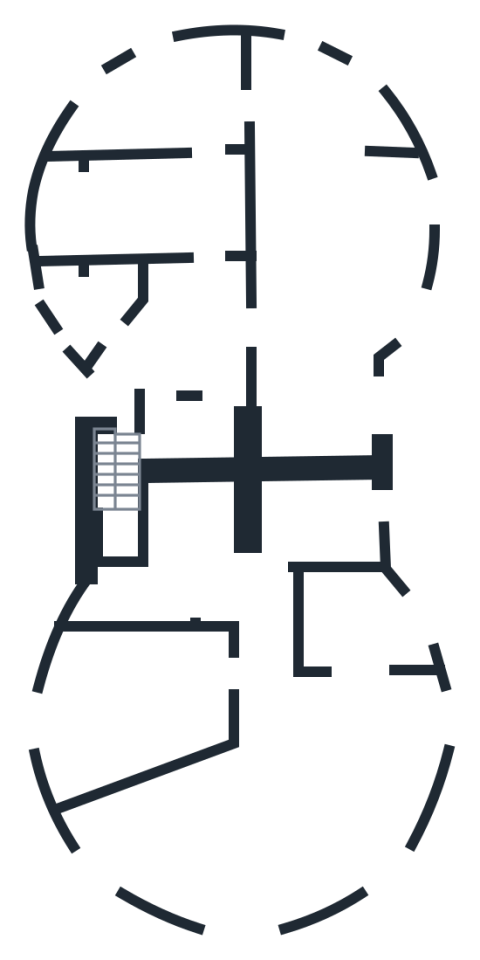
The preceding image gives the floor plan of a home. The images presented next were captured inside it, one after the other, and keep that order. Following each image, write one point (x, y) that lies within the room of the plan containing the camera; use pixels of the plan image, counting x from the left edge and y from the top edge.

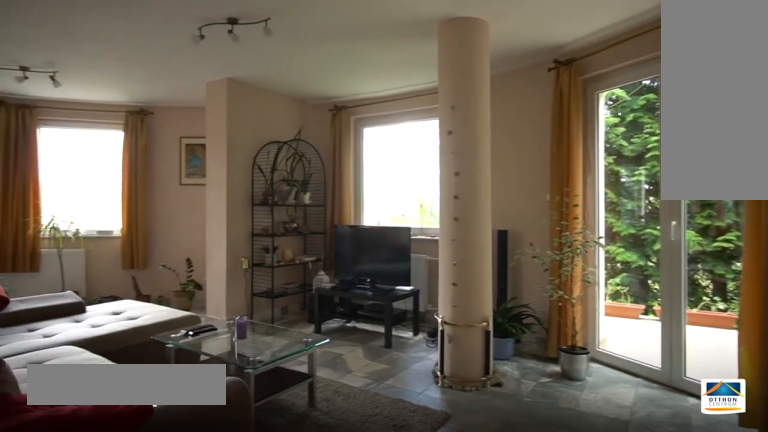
(344, 230)
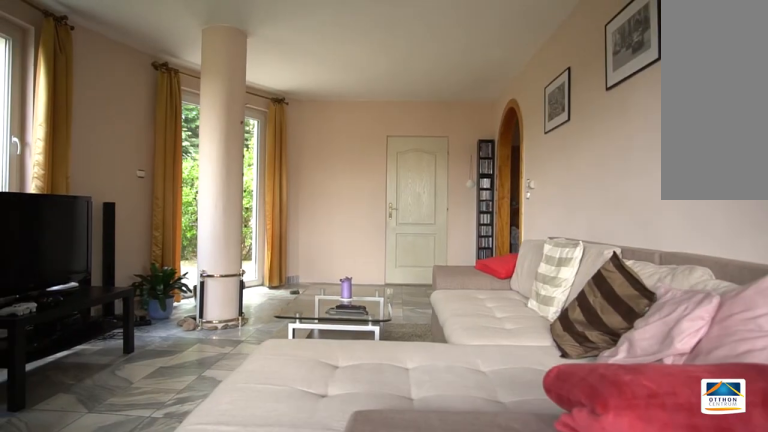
(343, 229)
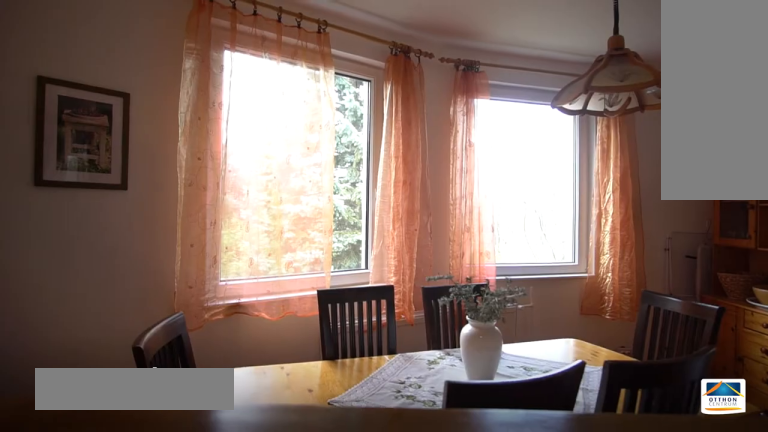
(175, 92)
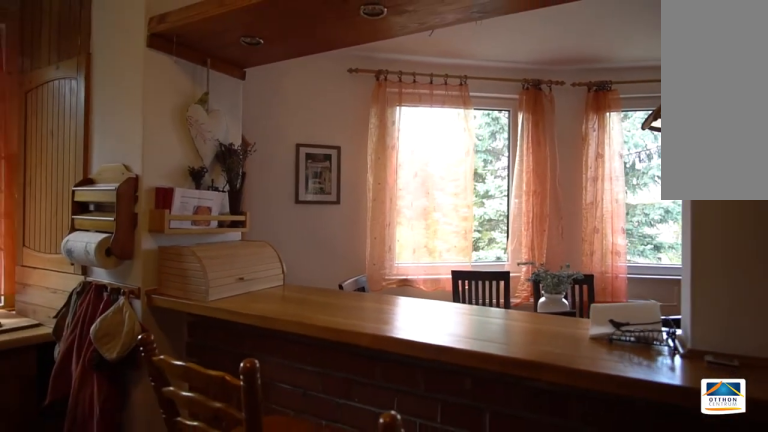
(176, 91)
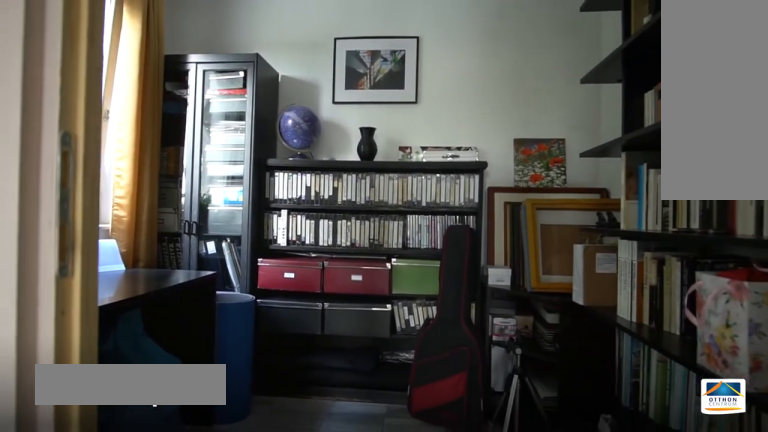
(319, 425)
